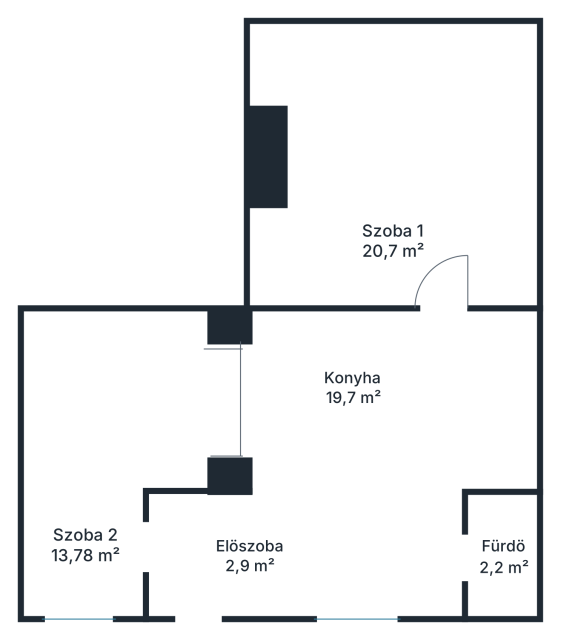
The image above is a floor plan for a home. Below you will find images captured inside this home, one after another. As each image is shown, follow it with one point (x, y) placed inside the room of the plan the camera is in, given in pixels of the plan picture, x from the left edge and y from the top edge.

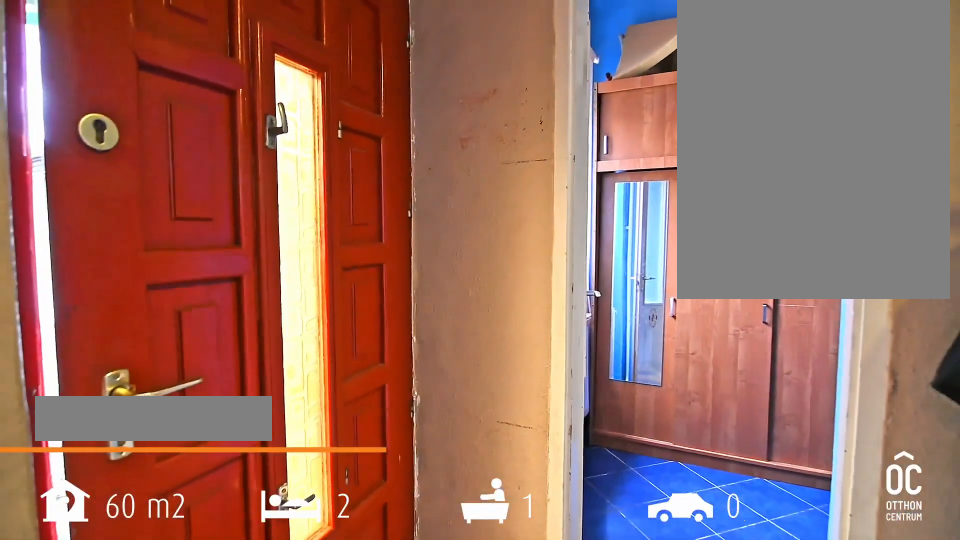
(300, 553)
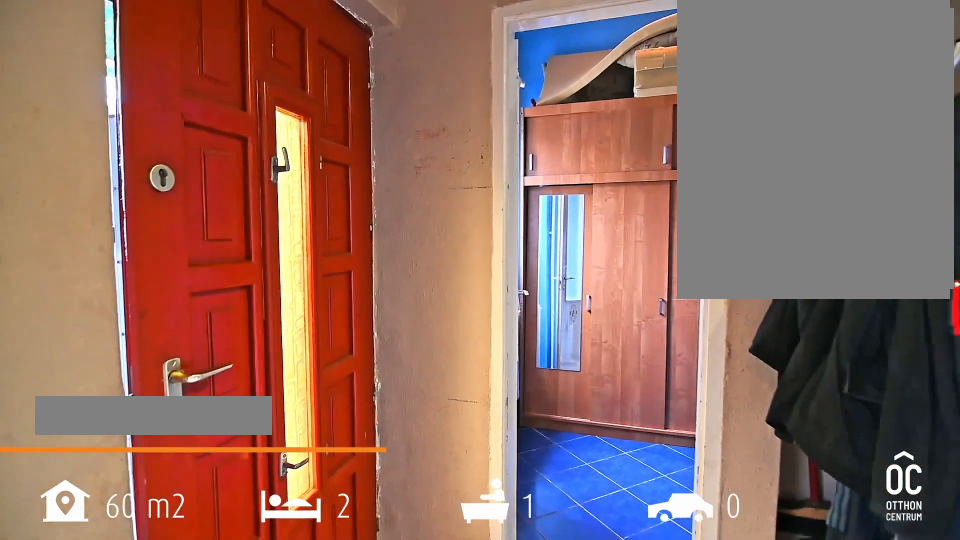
(300, 553)
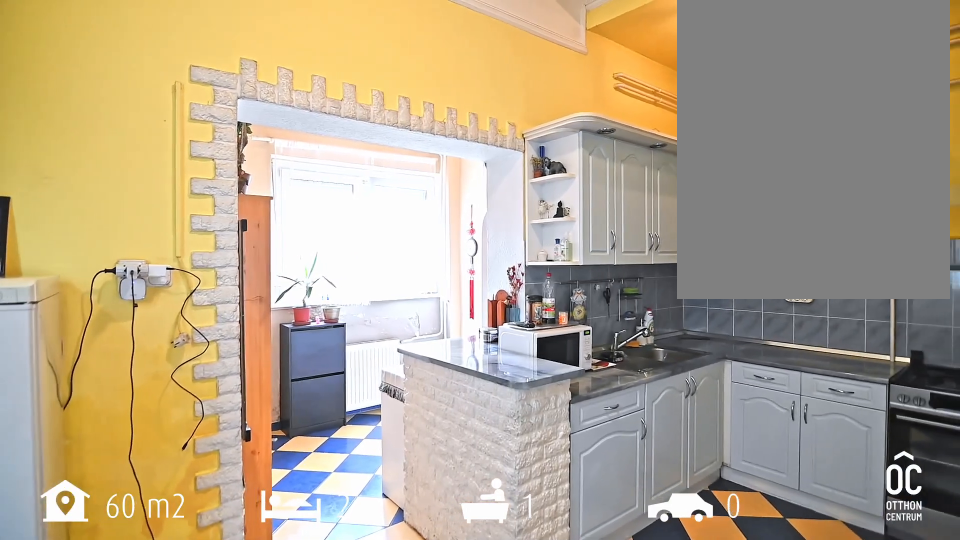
(381, 399)
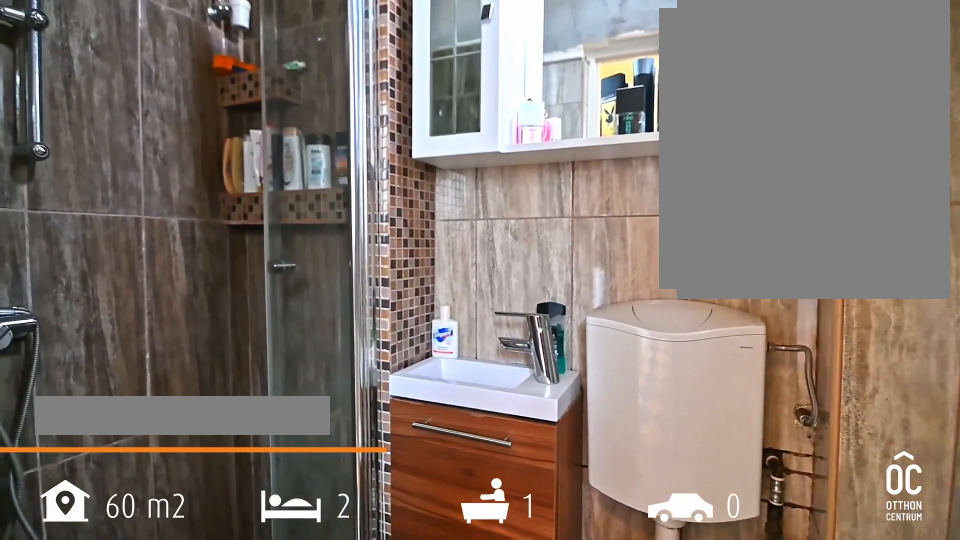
(502, 555)
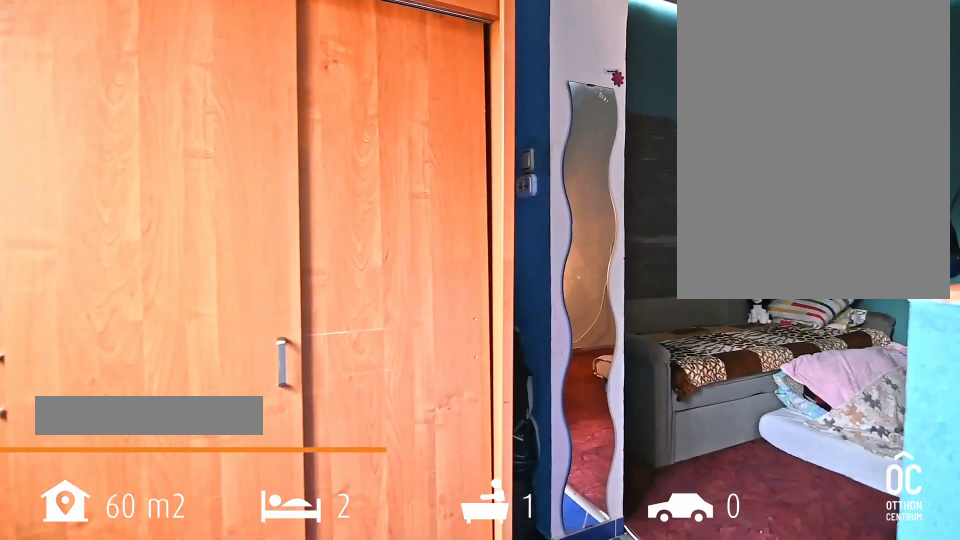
(92, 485)
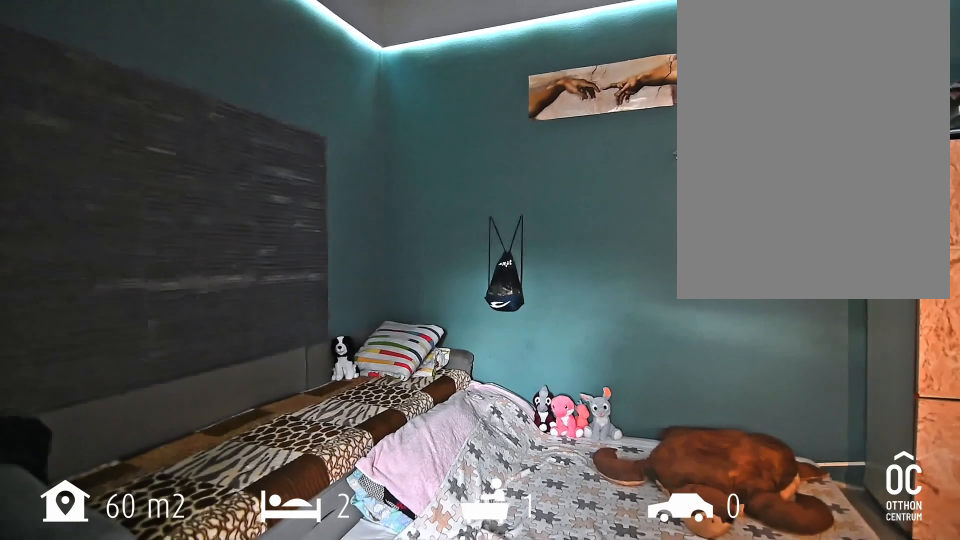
(92, 485)
